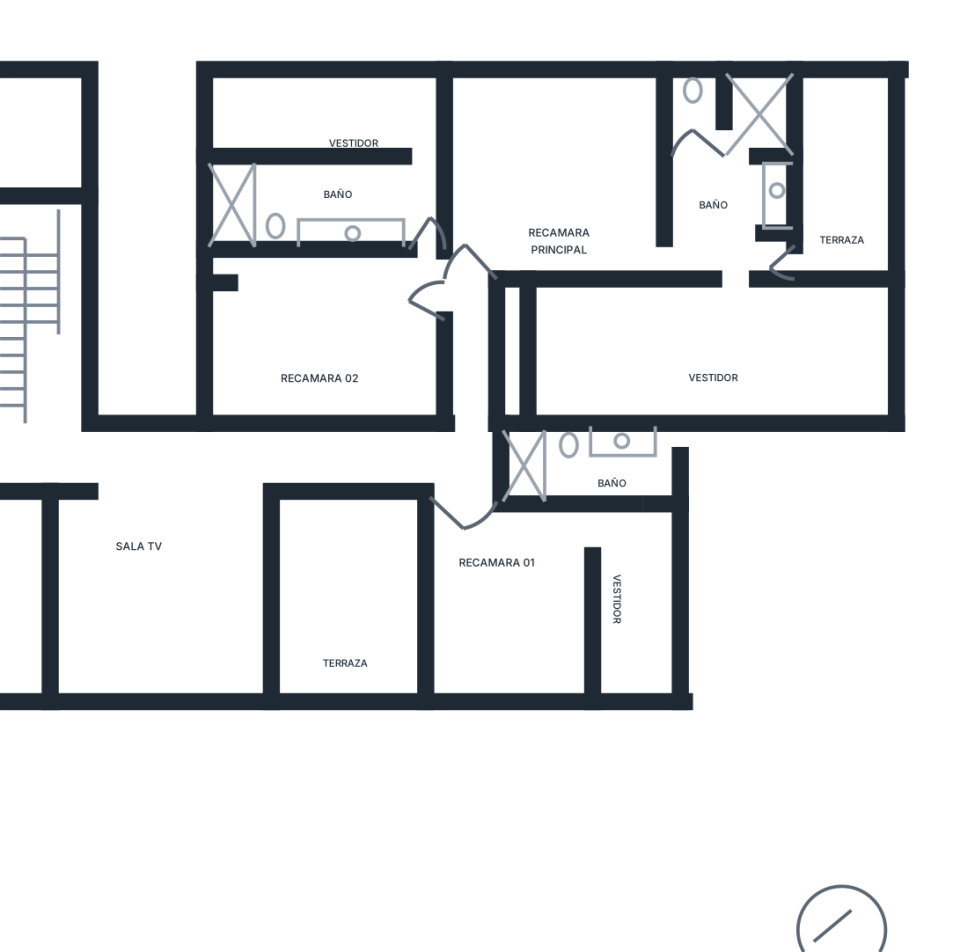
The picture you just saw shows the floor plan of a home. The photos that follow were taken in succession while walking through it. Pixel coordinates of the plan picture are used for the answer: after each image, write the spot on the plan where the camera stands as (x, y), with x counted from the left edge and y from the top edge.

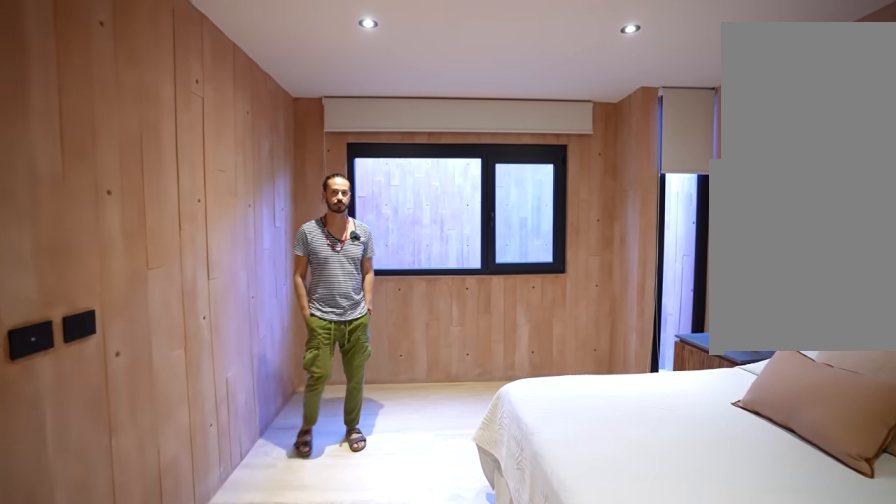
(412, 307)
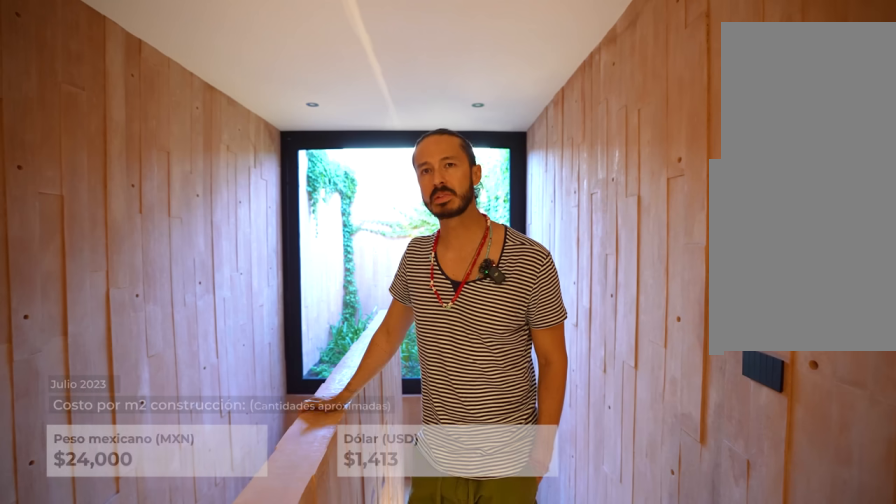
(65, 436)
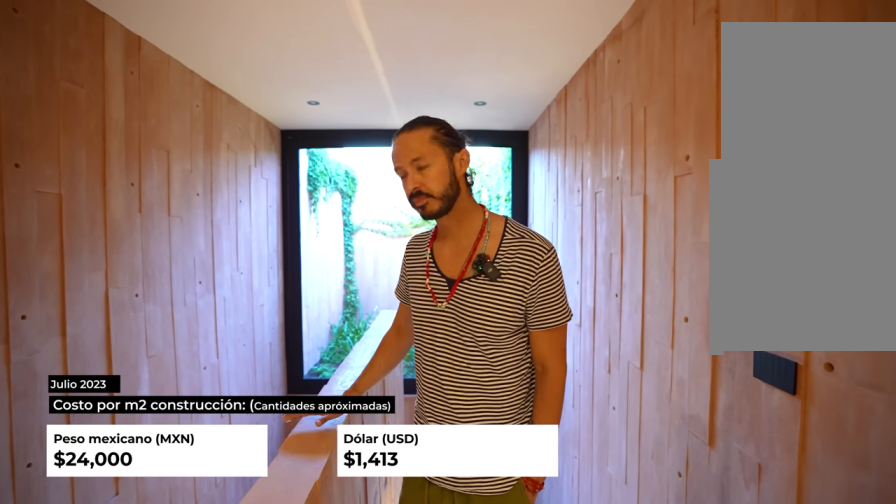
(58, 442)
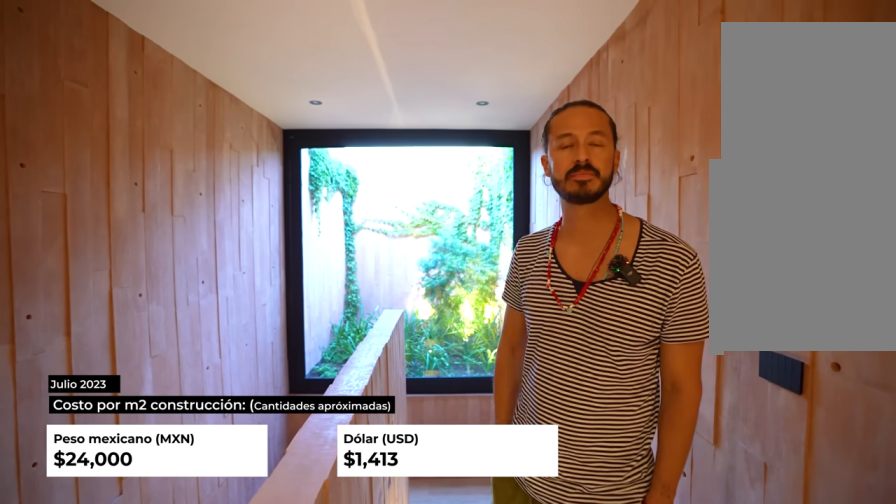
(57, 444)
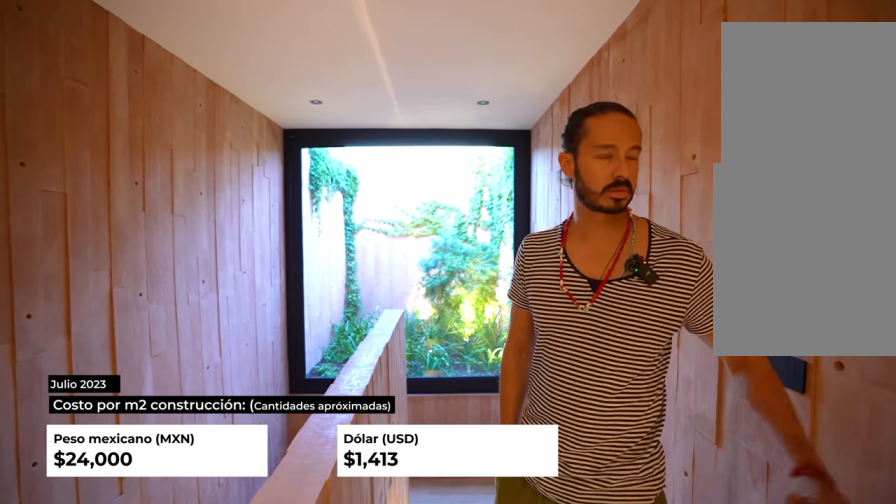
(57, 444)
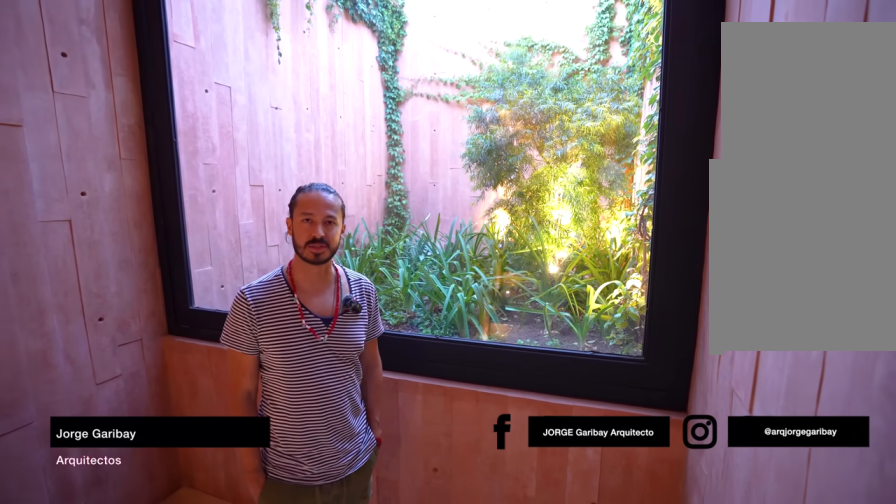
(62, 280)
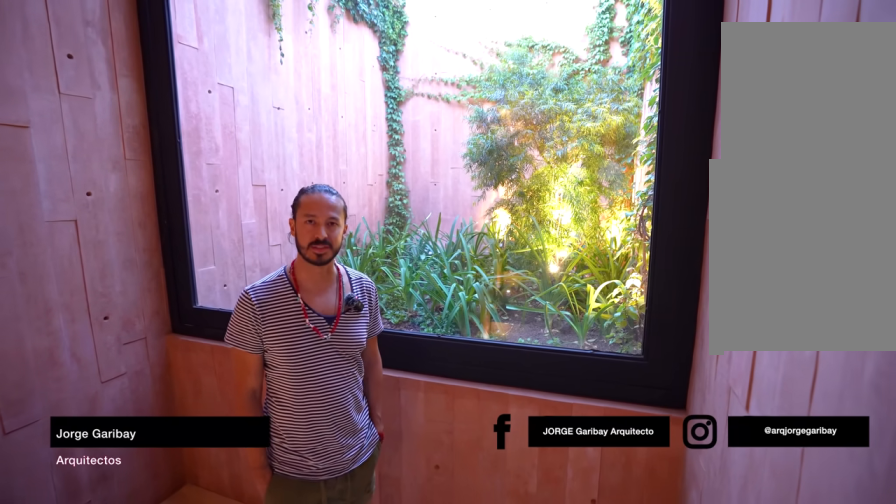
(62, 280)
